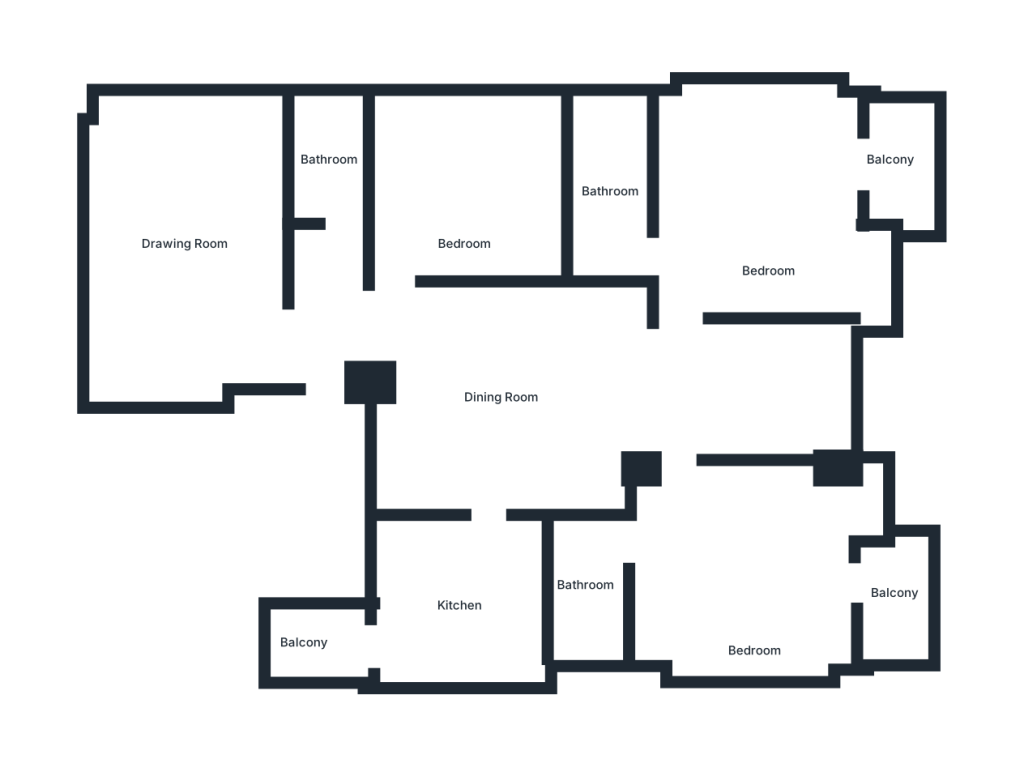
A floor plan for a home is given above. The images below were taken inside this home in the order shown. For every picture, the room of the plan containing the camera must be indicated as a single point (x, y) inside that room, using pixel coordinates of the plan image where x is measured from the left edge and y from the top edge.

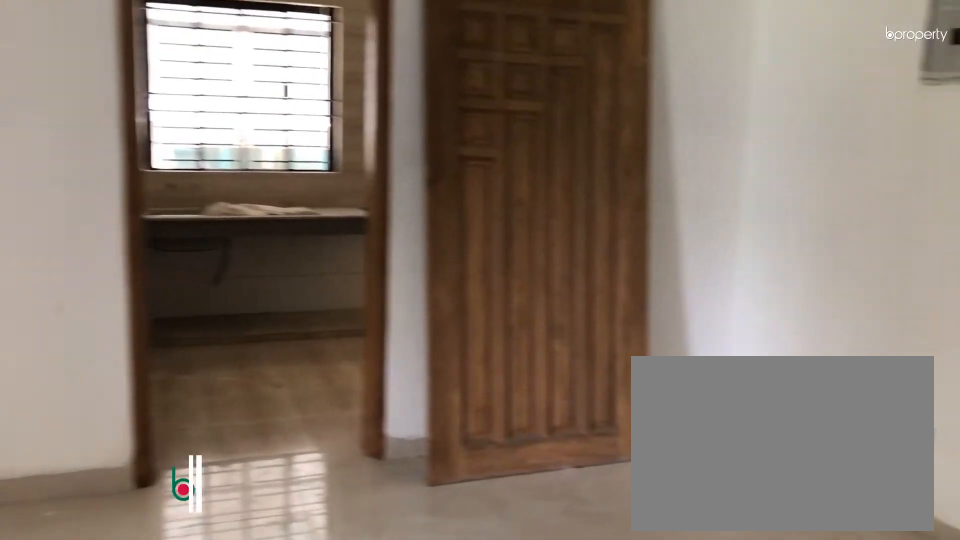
(509, 418)
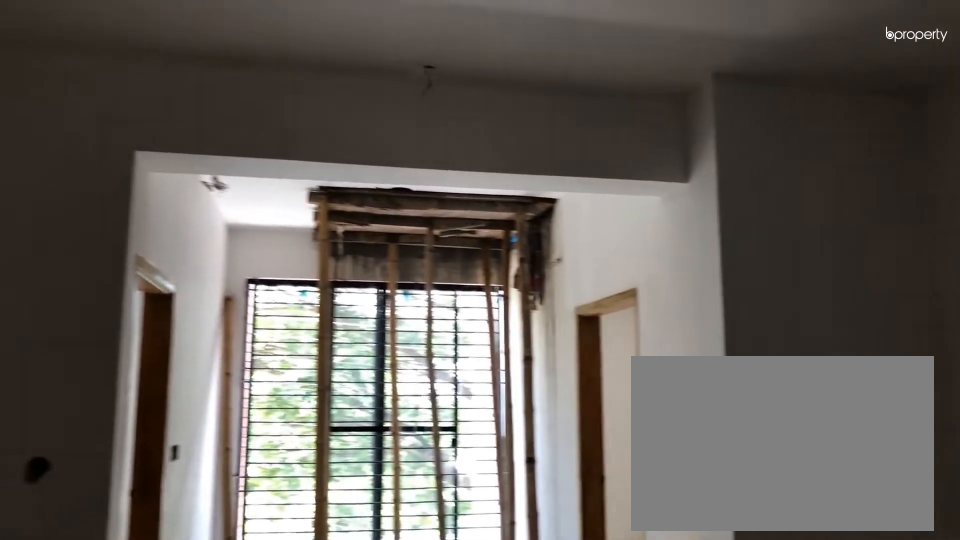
(509, 418)
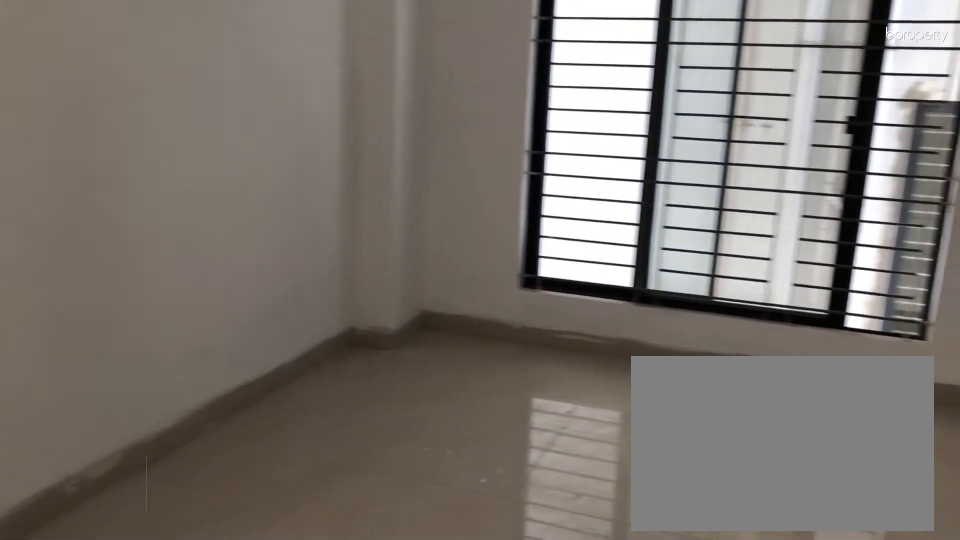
(179, 258)
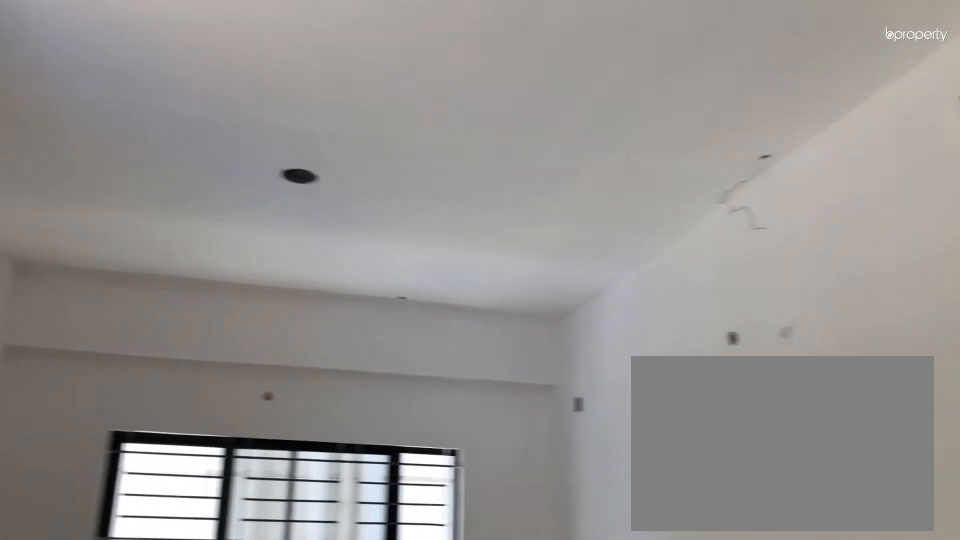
(179, 258)
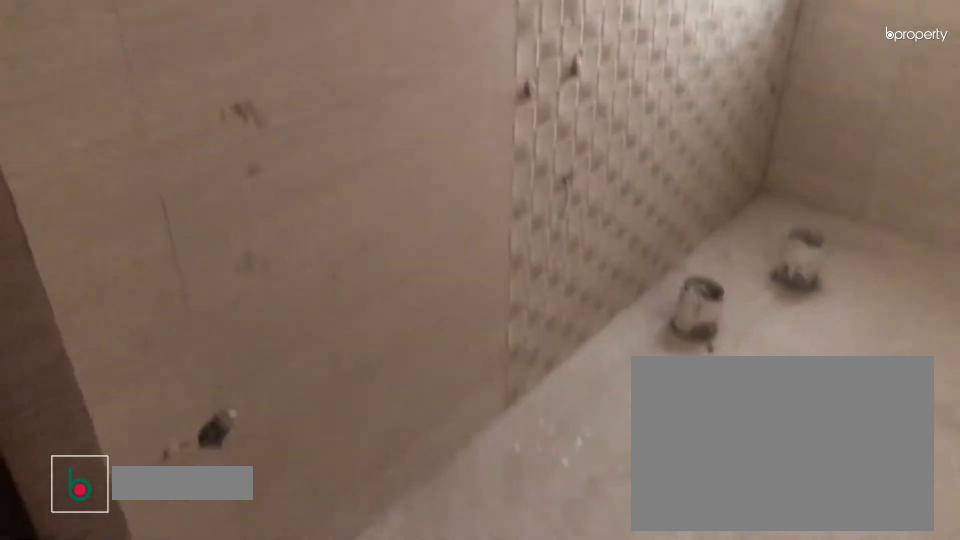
(325, 157)
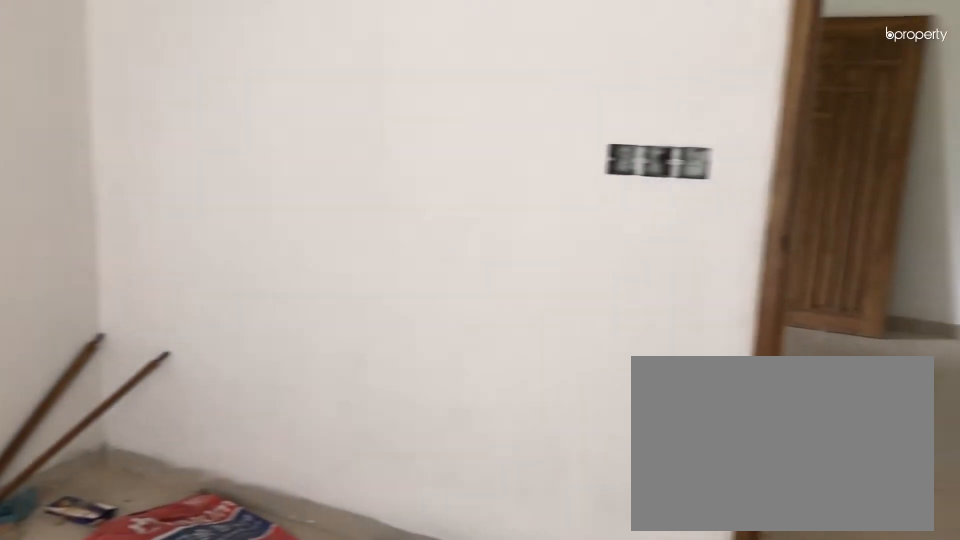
(456, 202)
